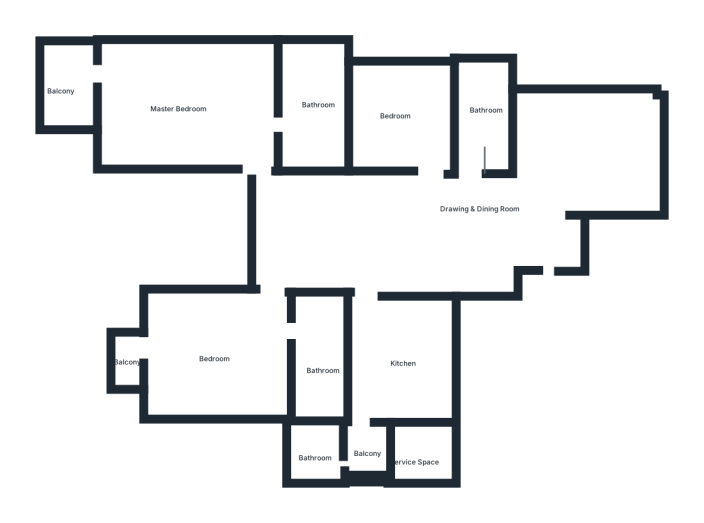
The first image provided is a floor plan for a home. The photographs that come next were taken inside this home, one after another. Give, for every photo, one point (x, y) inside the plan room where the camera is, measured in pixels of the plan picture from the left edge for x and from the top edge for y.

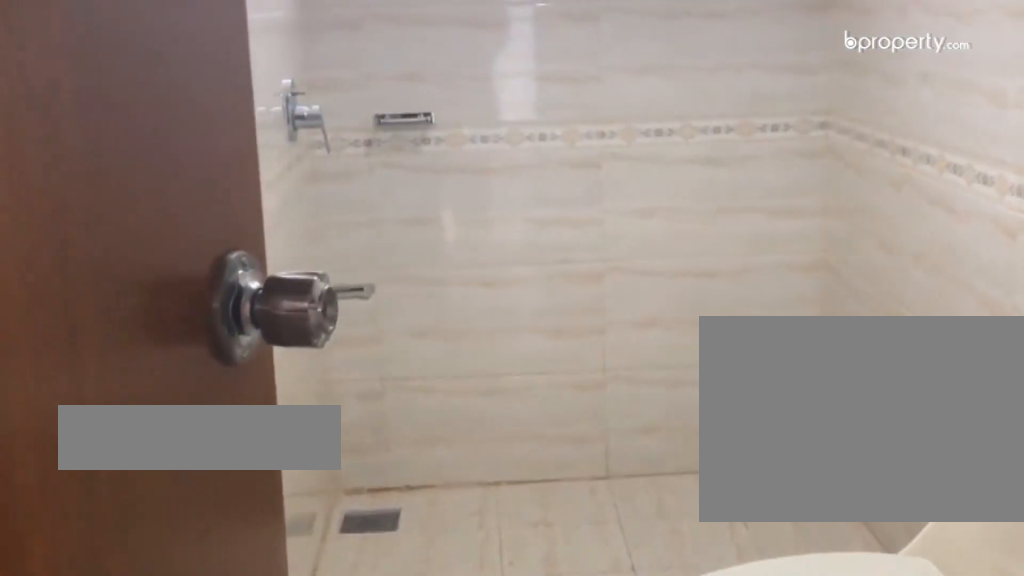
(479, 131)
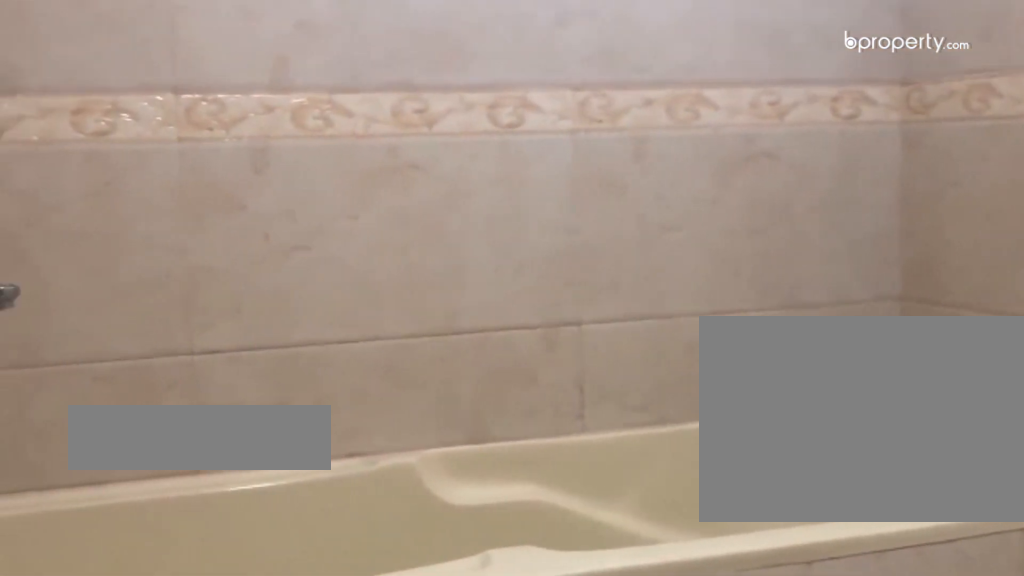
(316, 110)
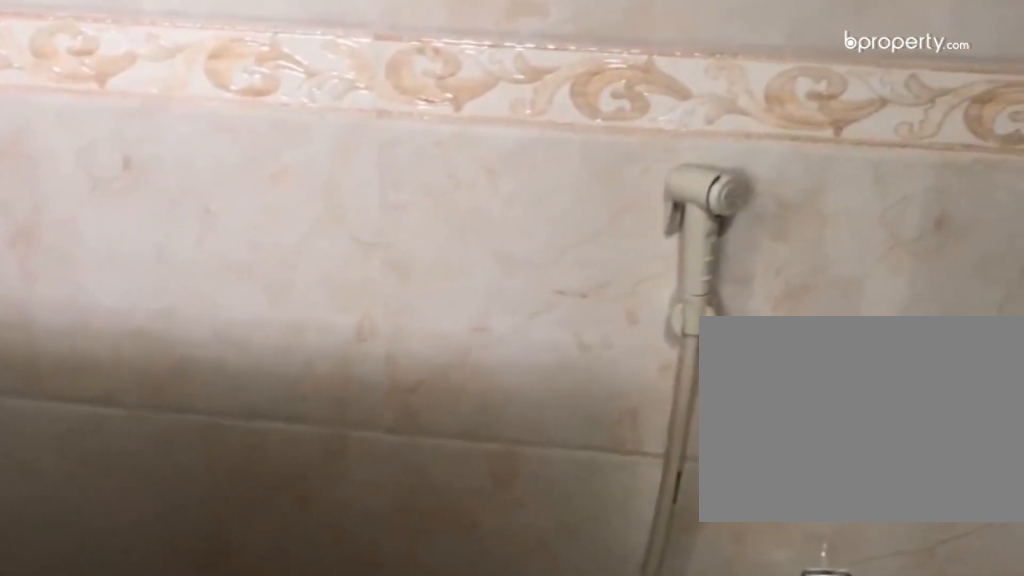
(316, 110)
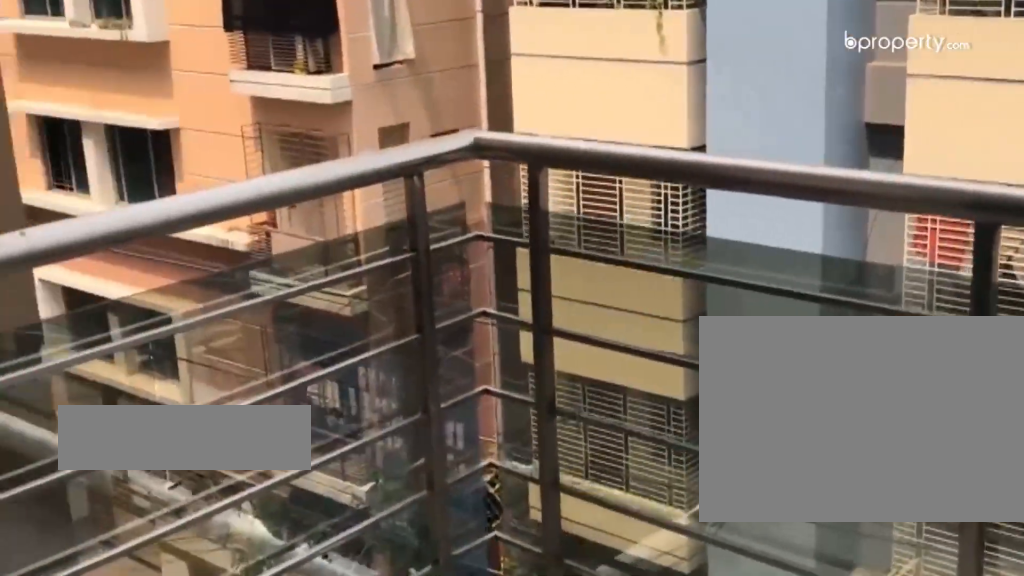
(74, 83)
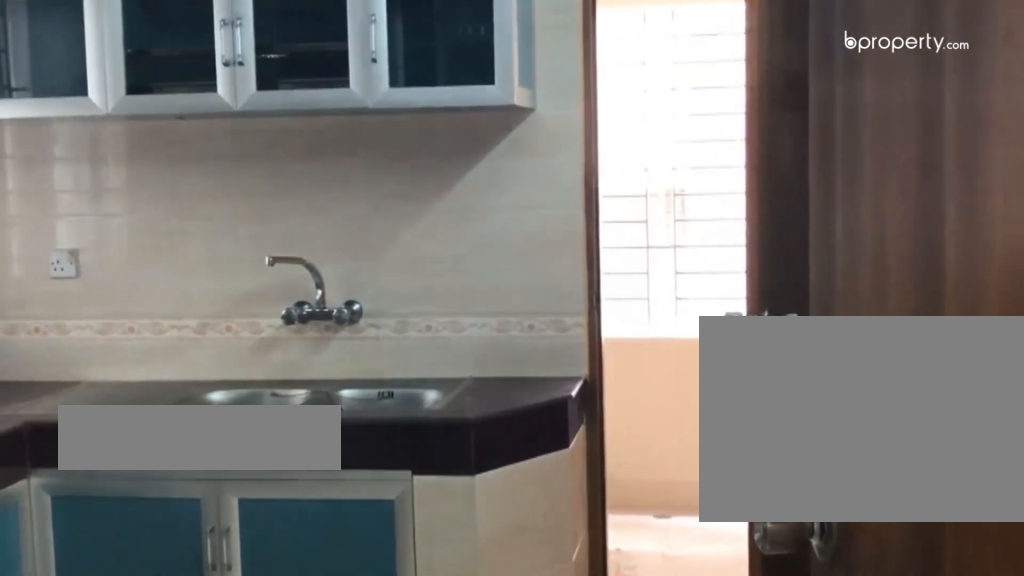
(398, 357)
